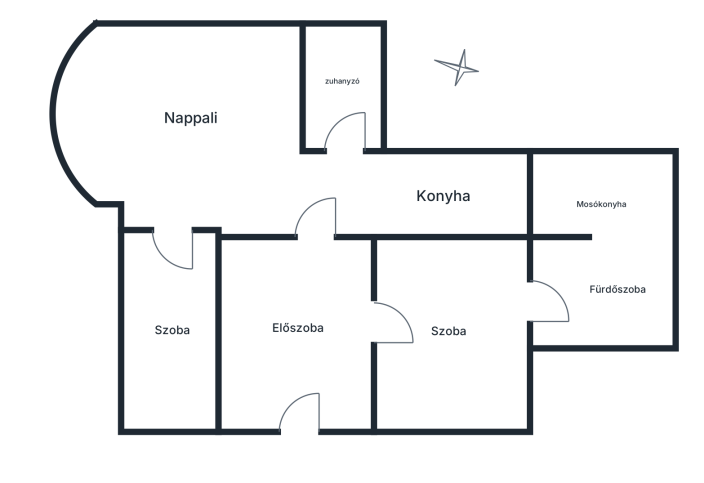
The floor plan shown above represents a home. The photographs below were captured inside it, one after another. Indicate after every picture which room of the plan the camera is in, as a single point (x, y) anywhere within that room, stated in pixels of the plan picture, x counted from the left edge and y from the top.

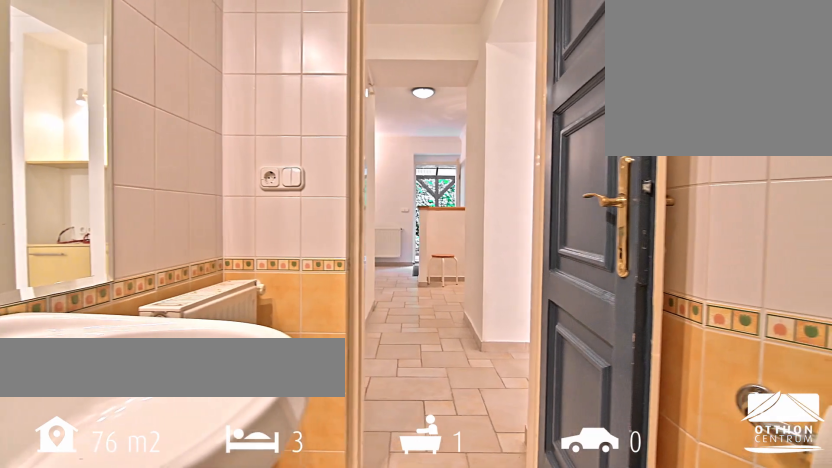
(344, 84)
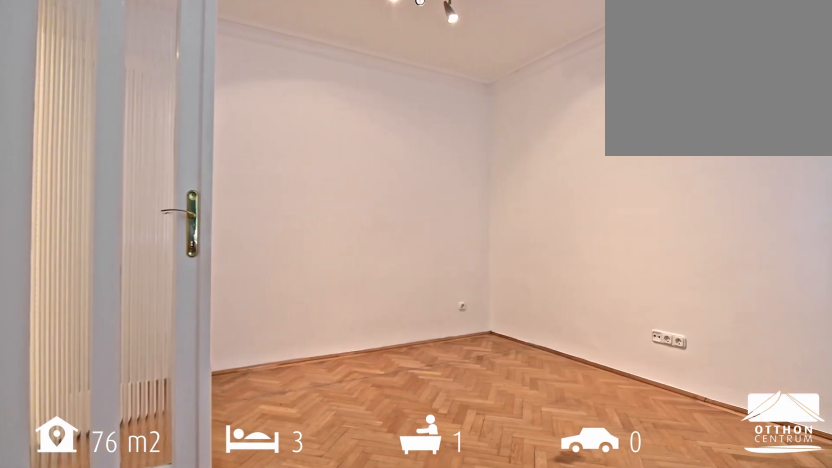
(456, 333)
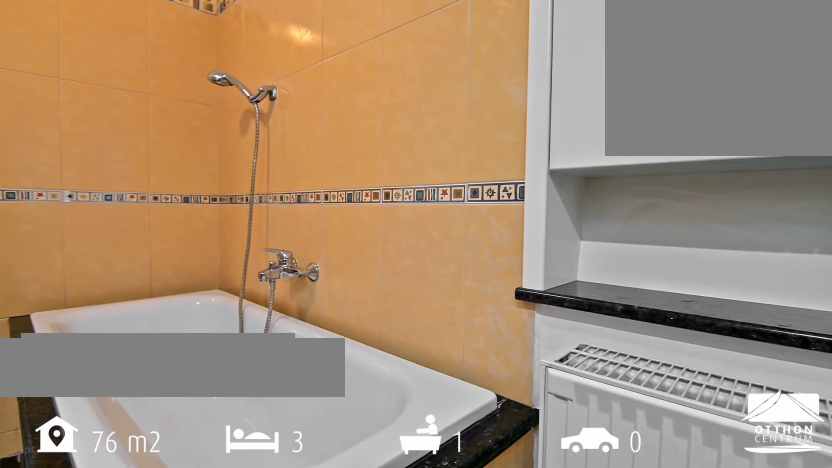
(609, 293)
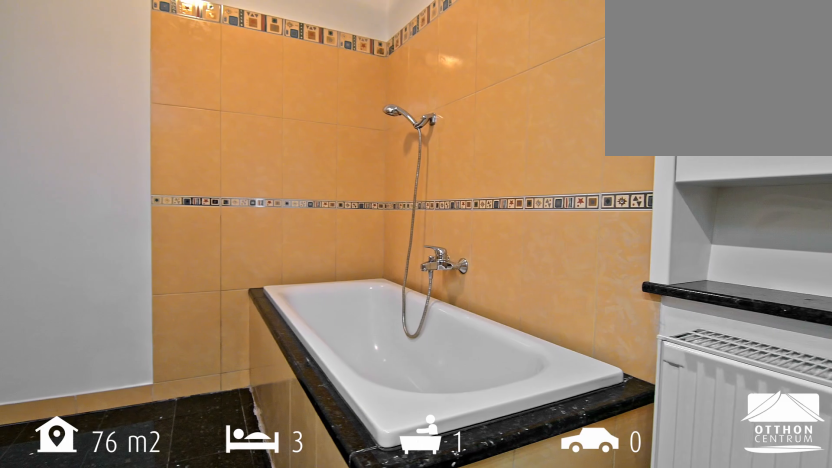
(609, 293)
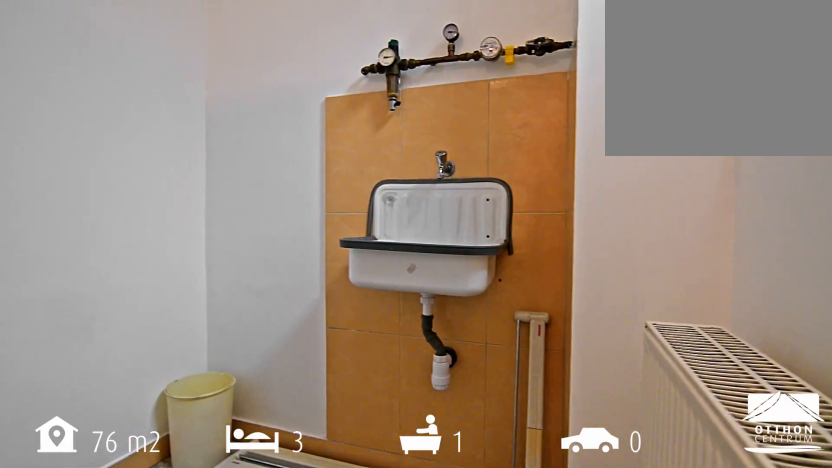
(583, 196)
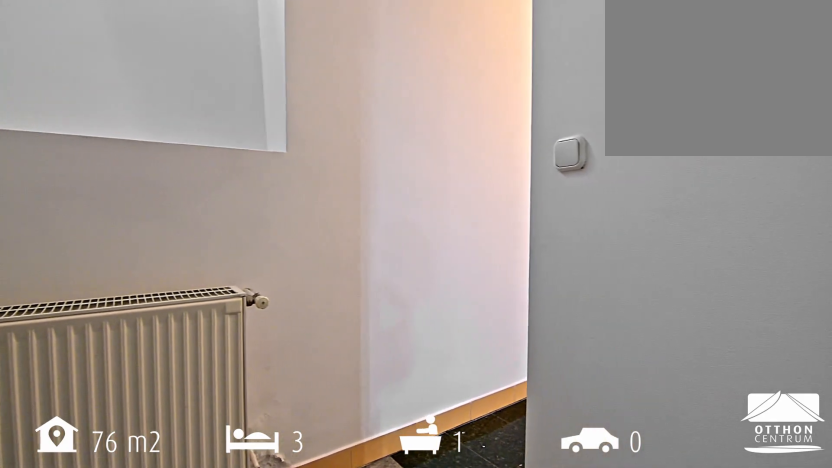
(583, 196)
